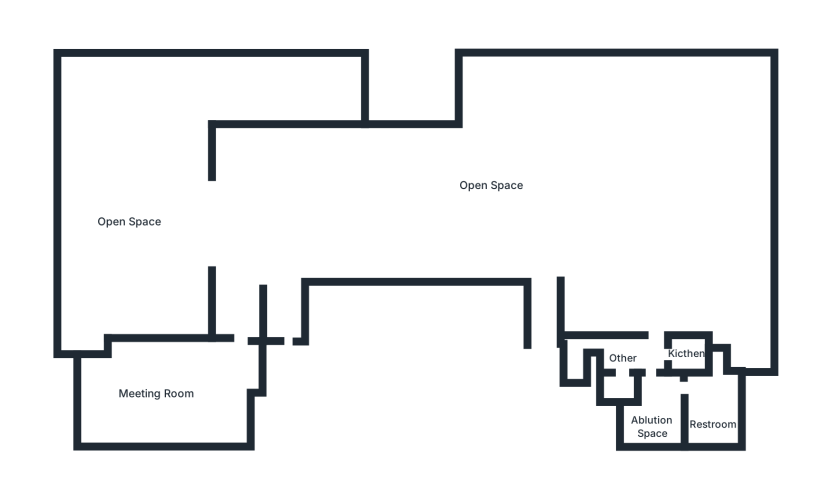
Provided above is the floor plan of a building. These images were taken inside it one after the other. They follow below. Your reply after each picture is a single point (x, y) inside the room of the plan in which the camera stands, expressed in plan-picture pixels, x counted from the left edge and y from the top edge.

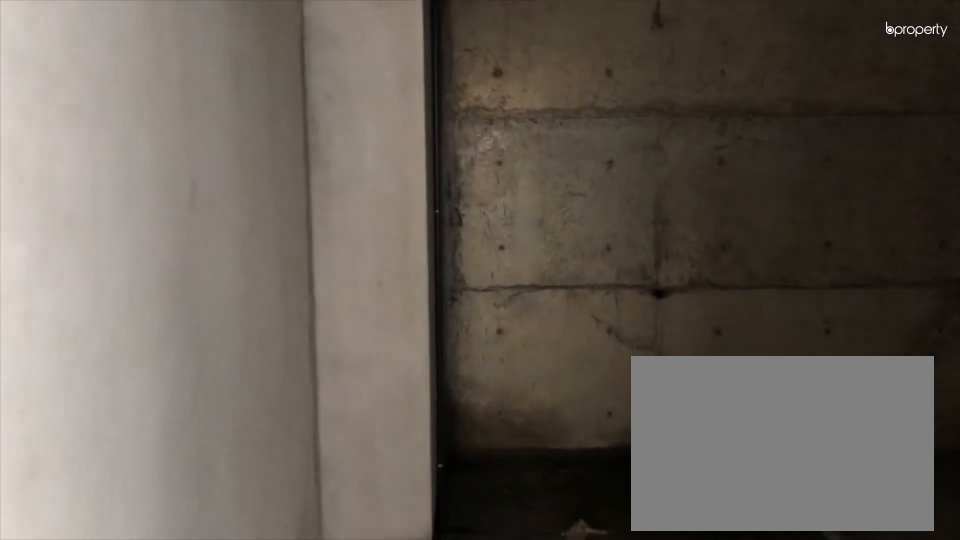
(181, 382)
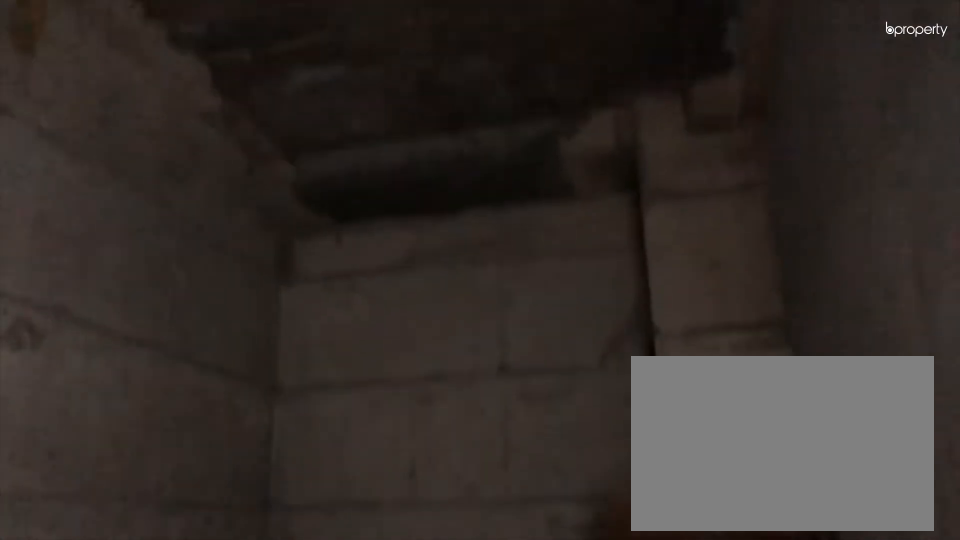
(181, 382)
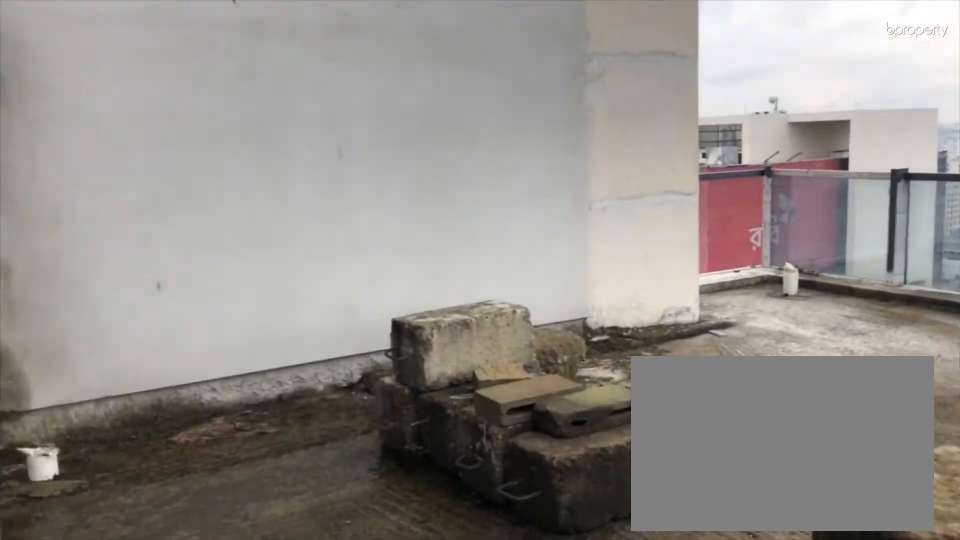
(137, 229)
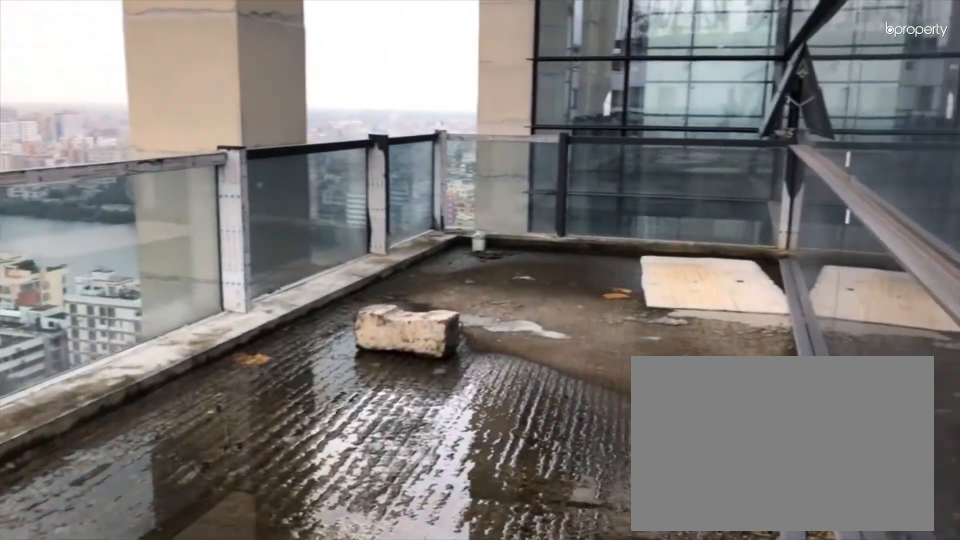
(156, 102)
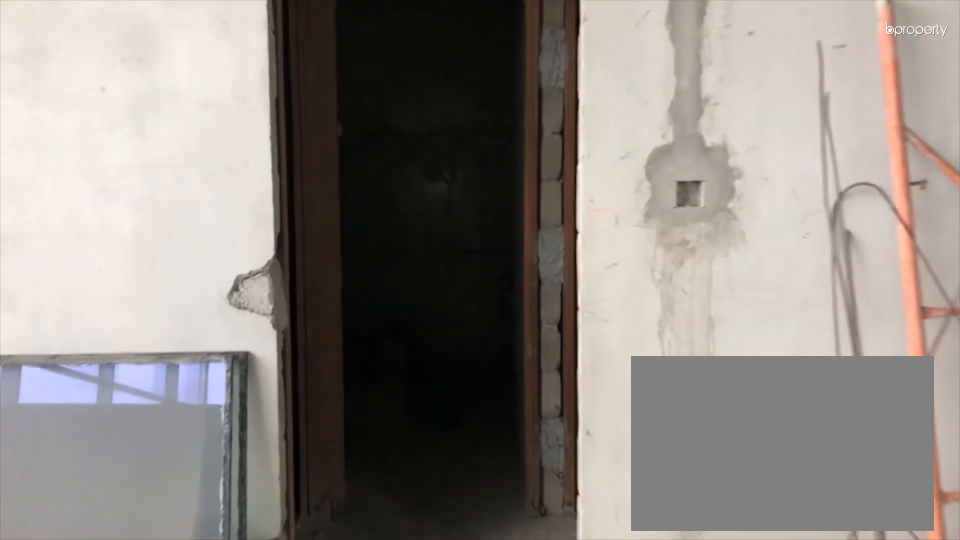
(654, 259)
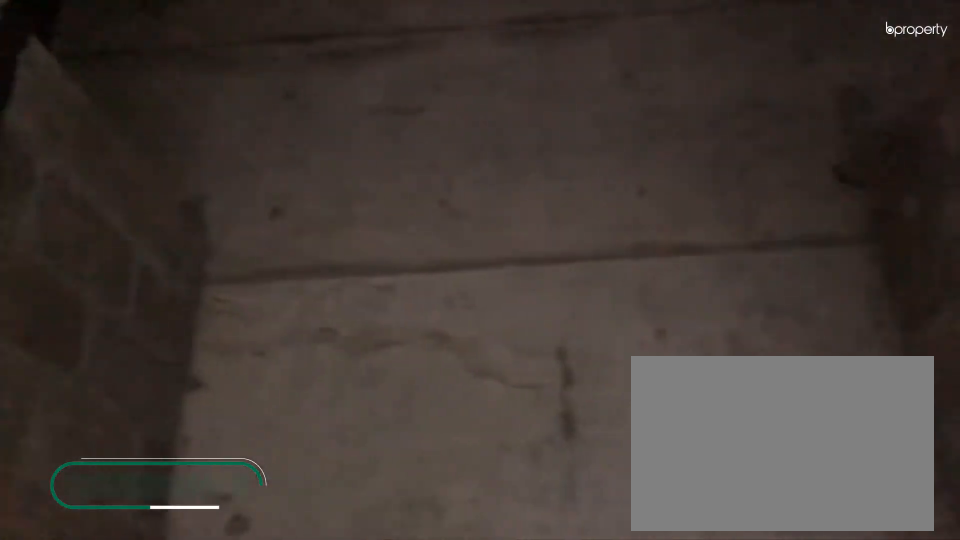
(661, 404)
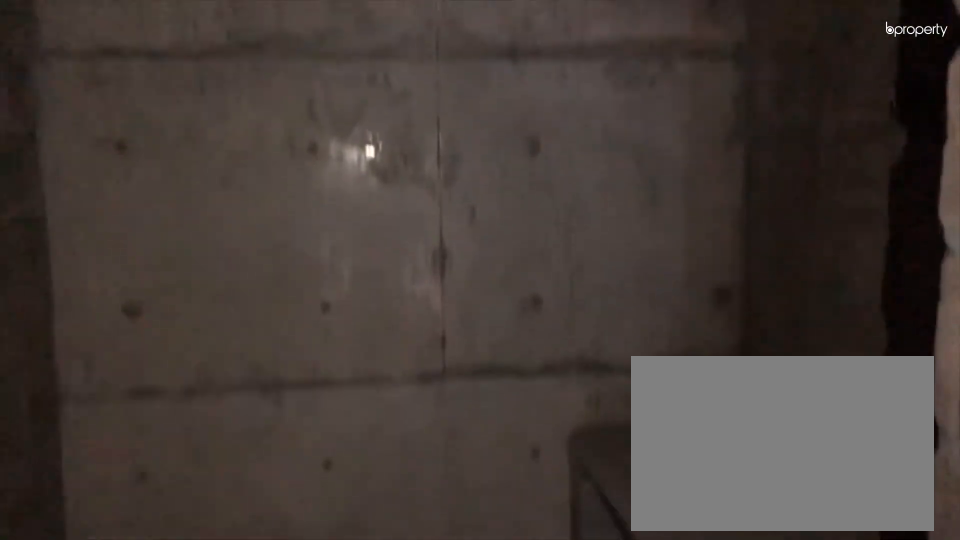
(661, 404)
